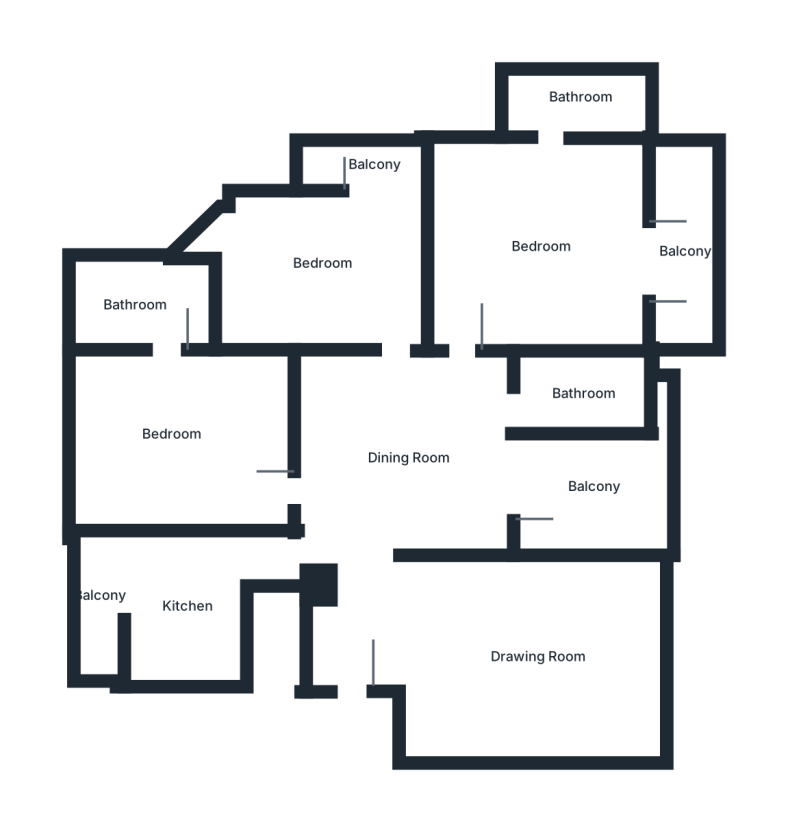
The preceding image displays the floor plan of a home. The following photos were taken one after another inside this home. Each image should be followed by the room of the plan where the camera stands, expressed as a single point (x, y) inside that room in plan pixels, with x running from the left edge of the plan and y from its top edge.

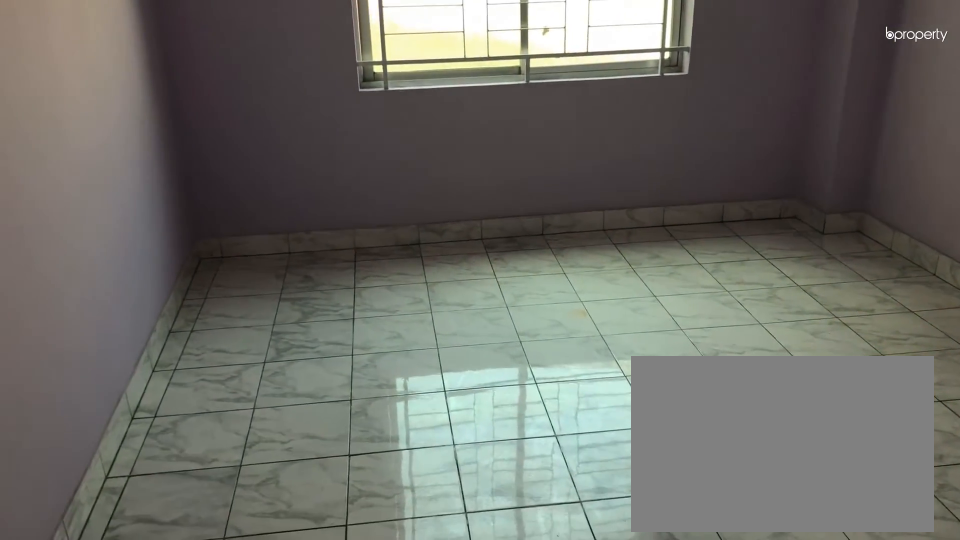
(171, 434)
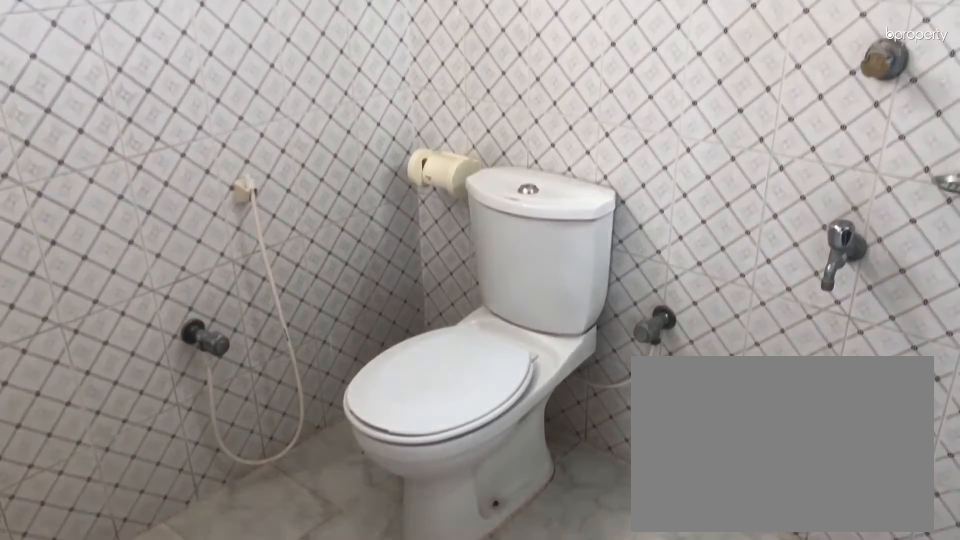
(133, 309)
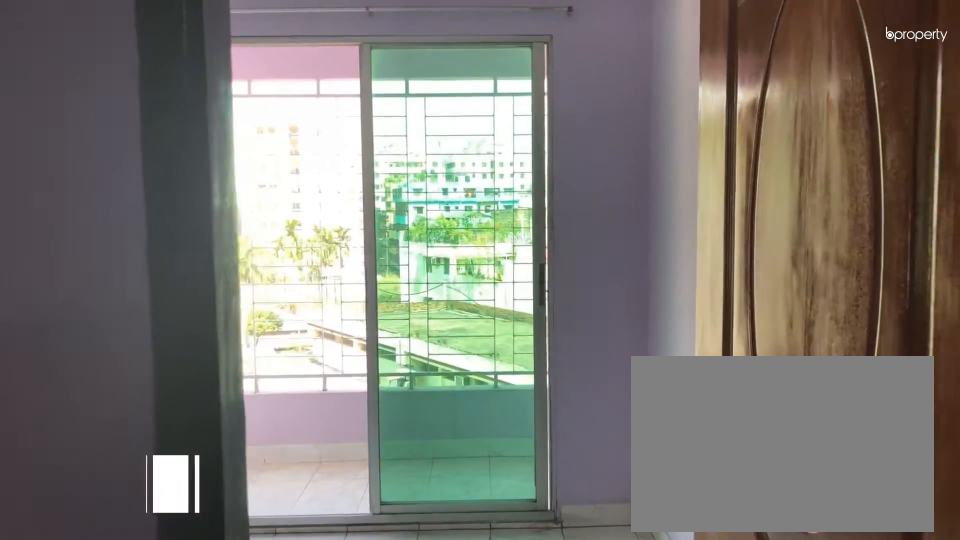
(323, 265)
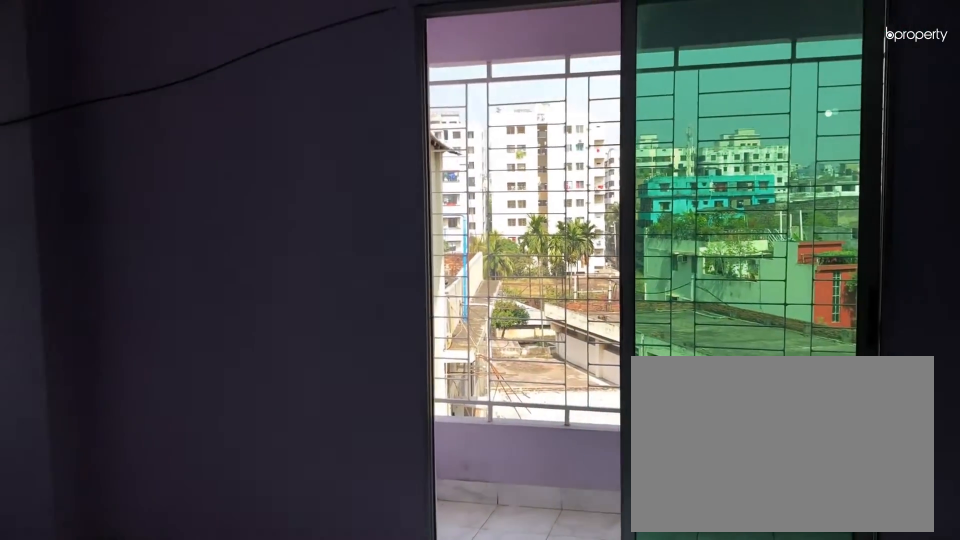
(323, 265)
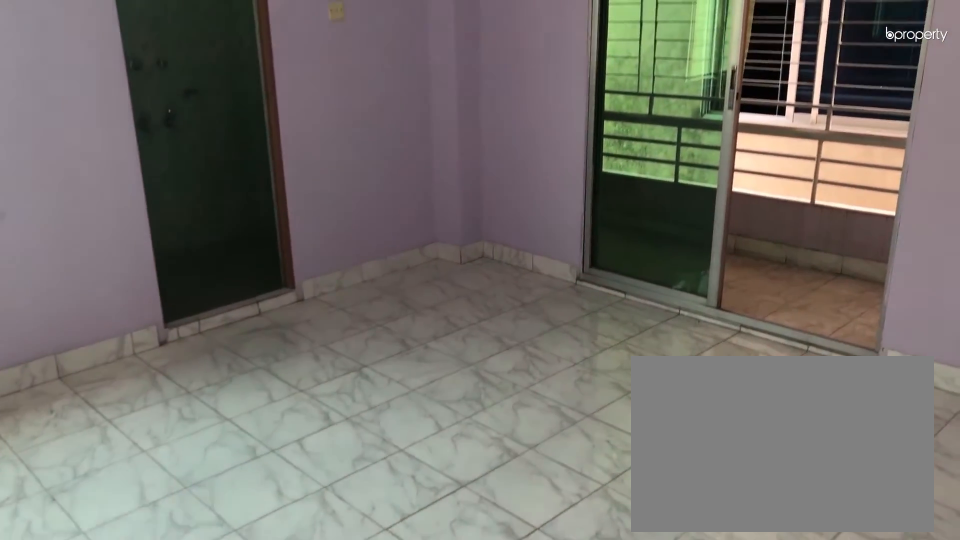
(535, 243)
